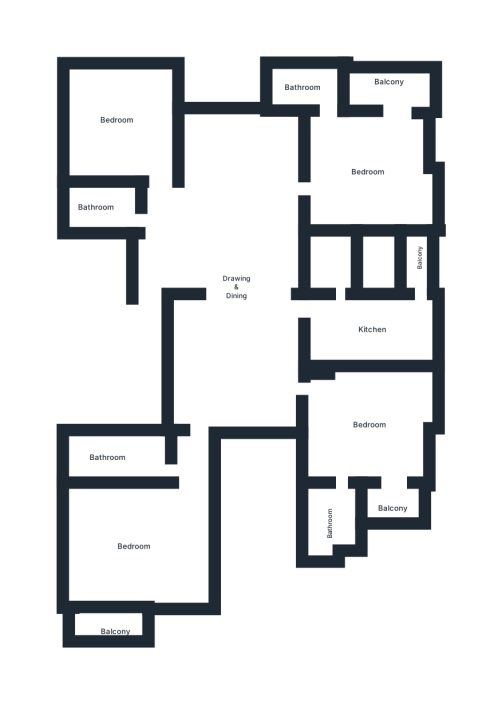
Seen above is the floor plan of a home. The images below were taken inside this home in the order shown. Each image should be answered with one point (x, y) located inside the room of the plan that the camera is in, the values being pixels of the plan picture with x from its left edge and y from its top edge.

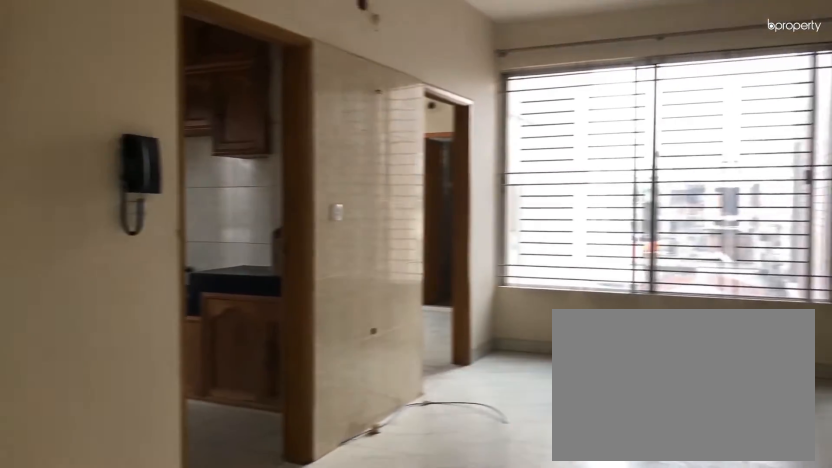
(234, 245)
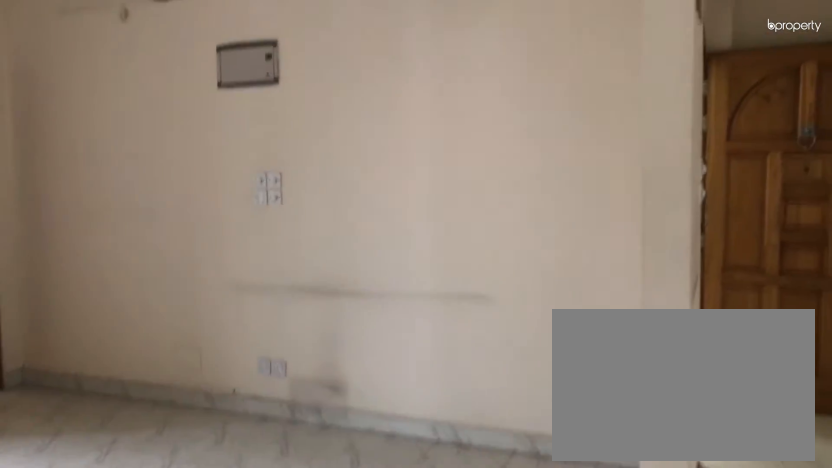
(234, 245)
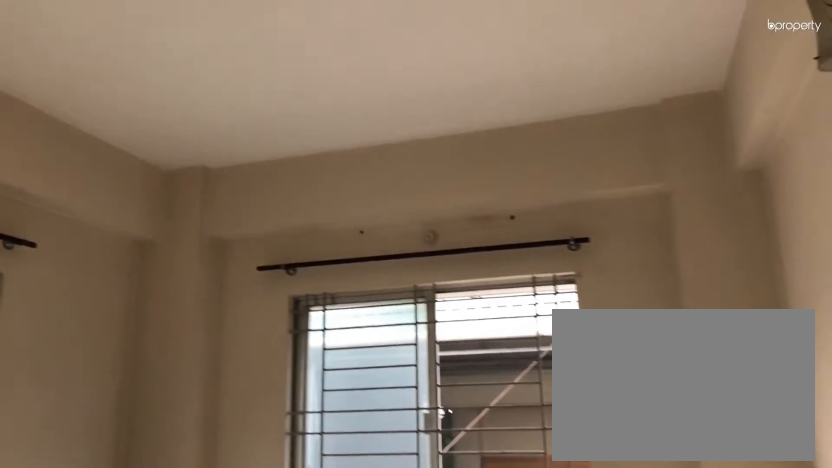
(125, 125)
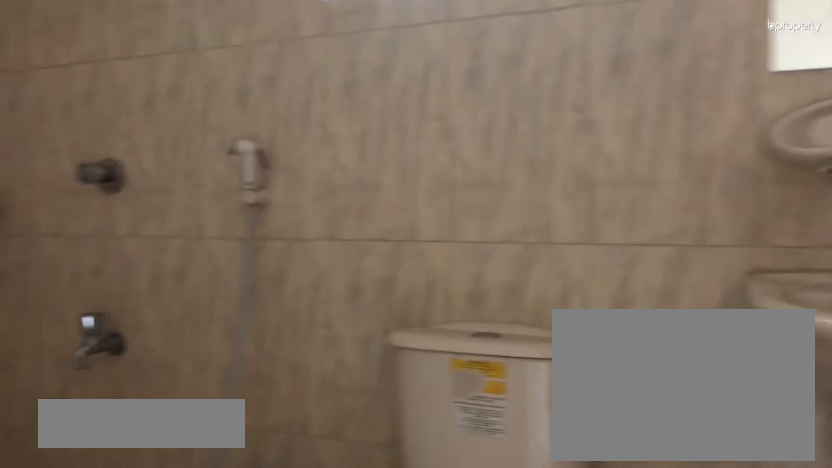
(309, 90)
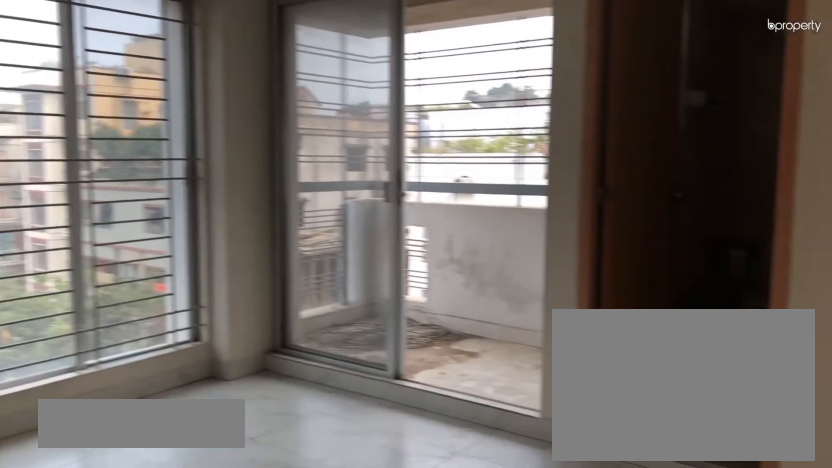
(361, 415)
